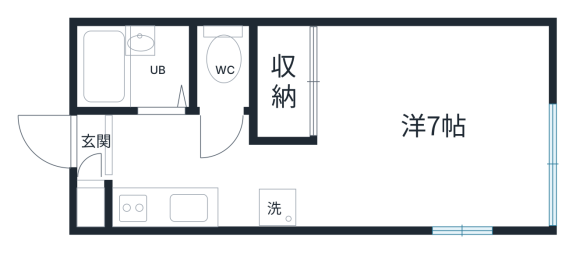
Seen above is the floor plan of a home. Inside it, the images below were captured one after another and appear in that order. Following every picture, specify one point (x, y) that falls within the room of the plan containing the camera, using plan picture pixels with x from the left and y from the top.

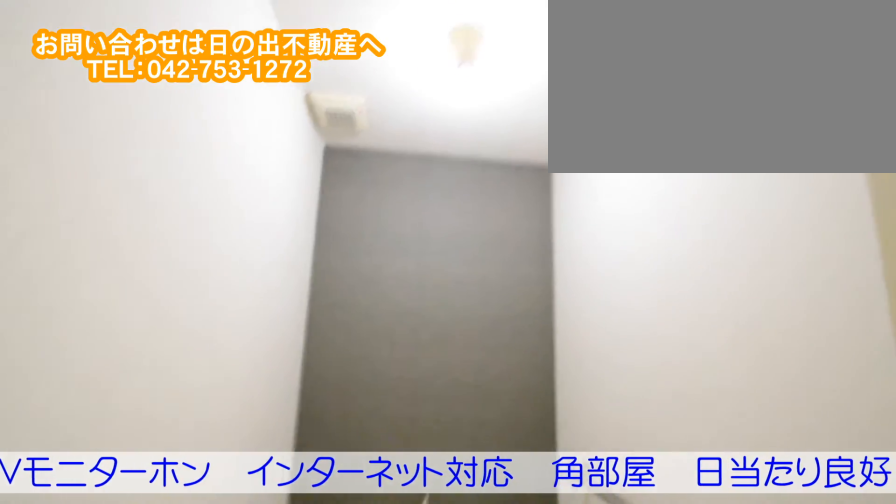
(217, 72)
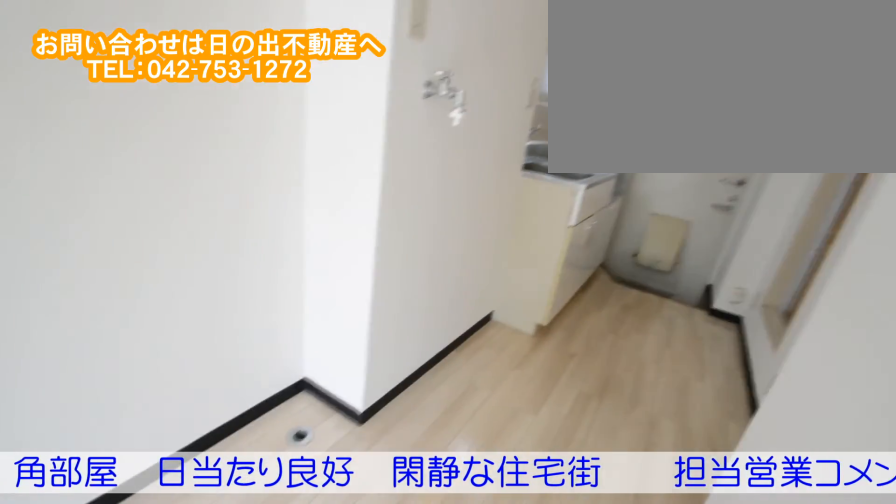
(187, 148)
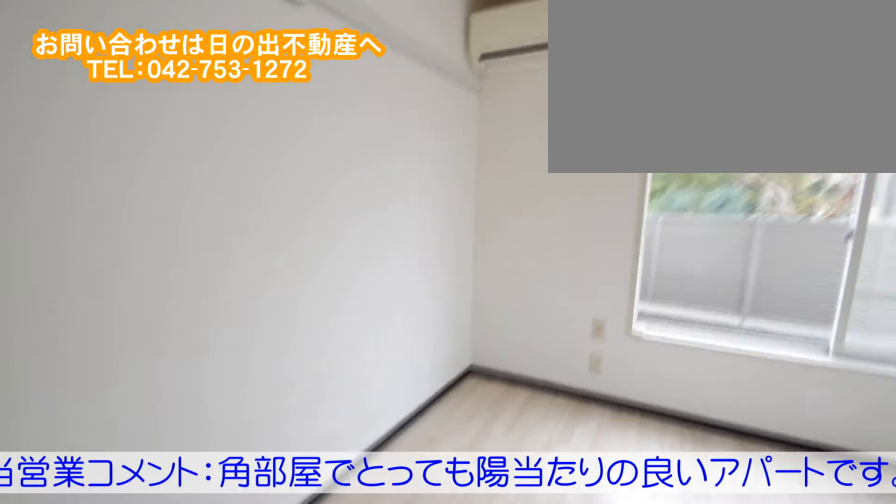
(441, 81)
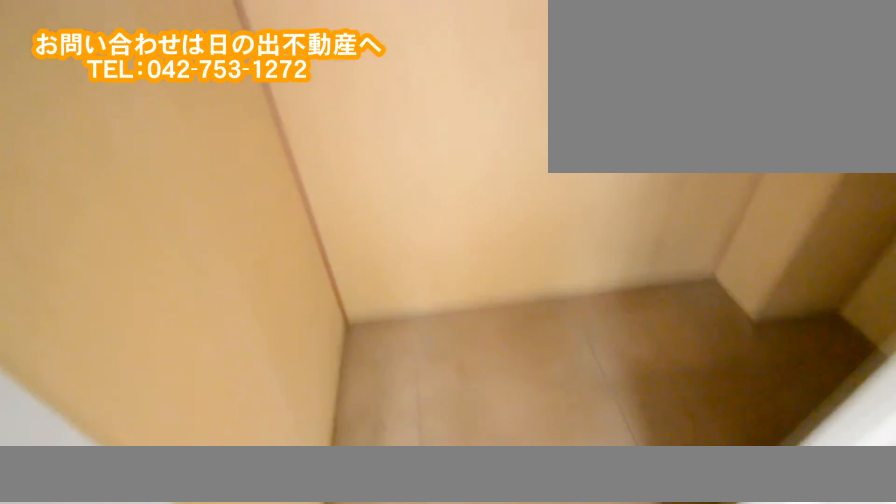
(441, 81)
